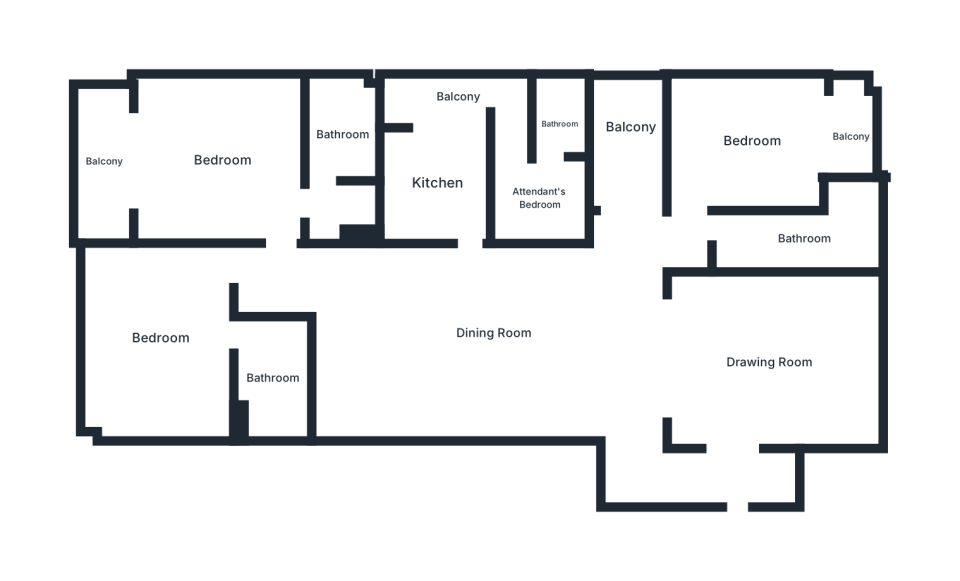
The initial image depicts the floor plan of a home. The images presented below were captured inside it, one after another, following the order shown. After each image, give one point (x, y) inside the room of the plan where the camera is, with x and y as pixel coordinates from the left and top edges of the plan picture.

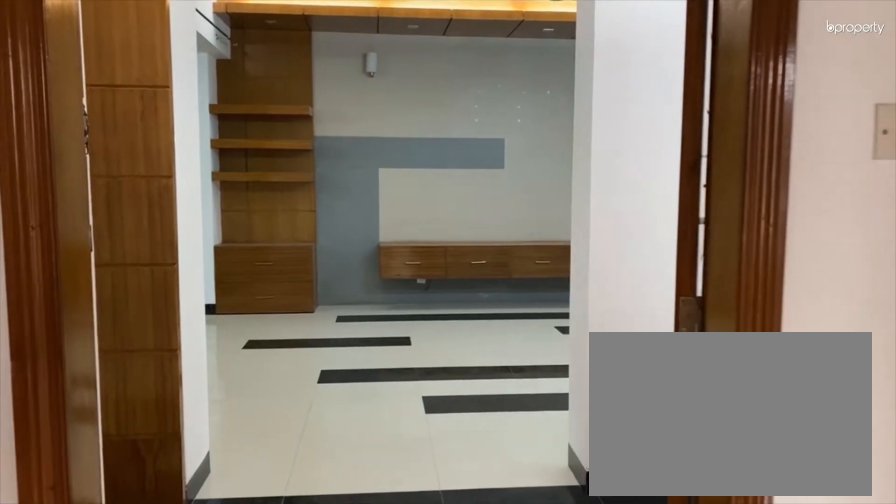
(739, 487)
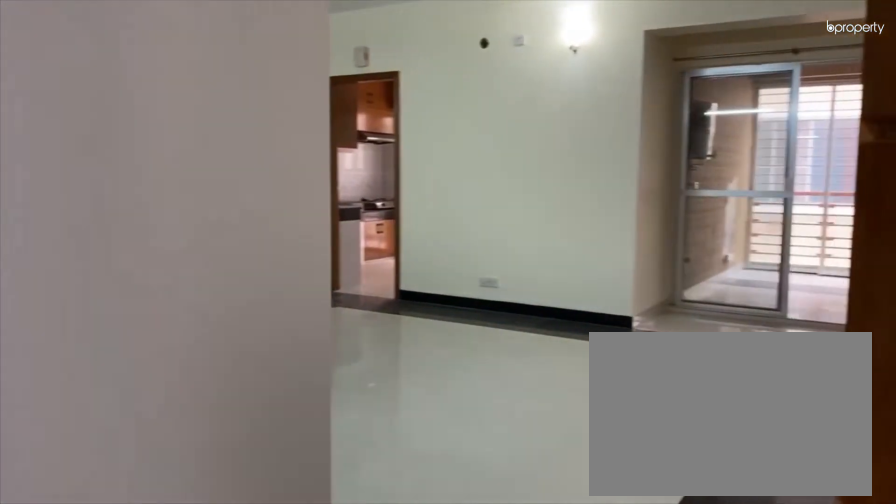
(635, 399)
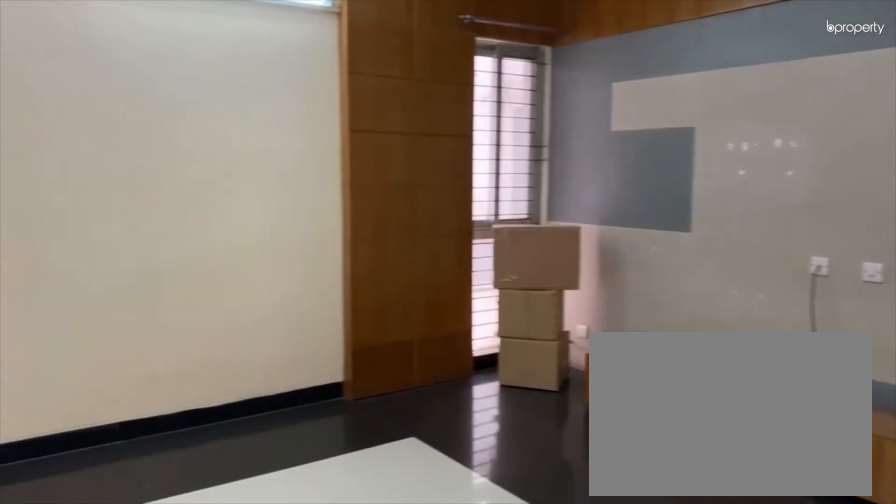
(490, 333)
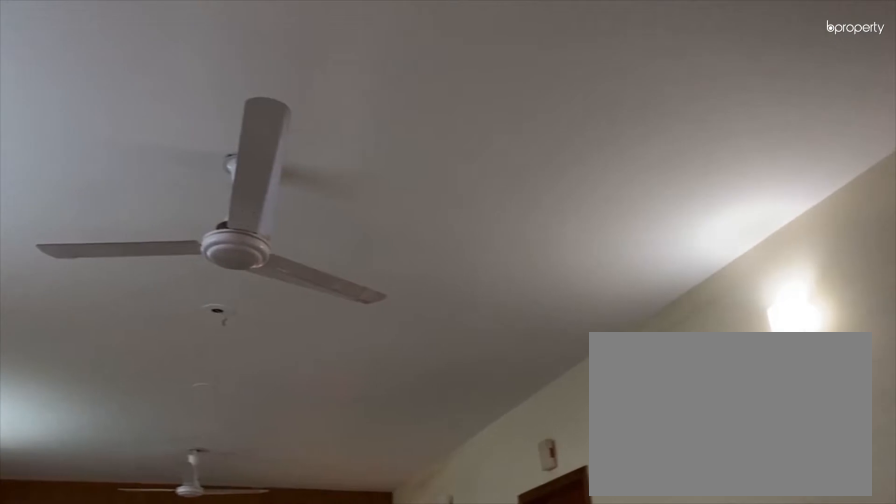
(489, 333)
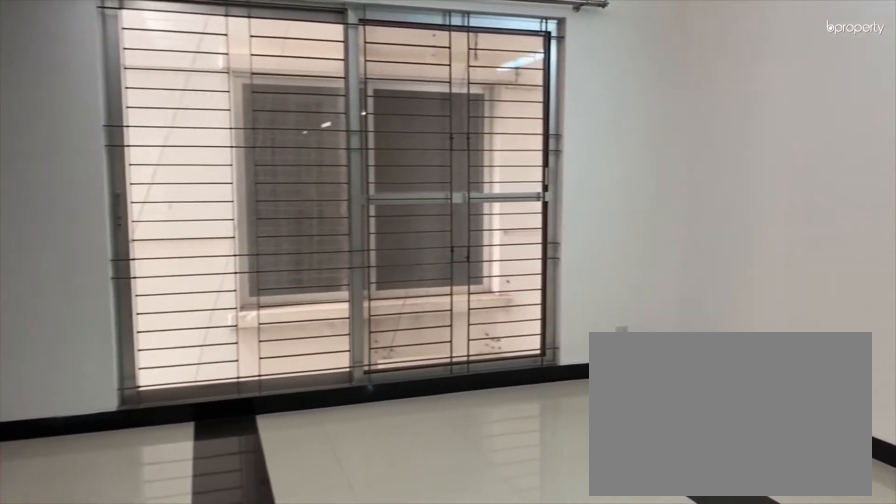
(783, 360)
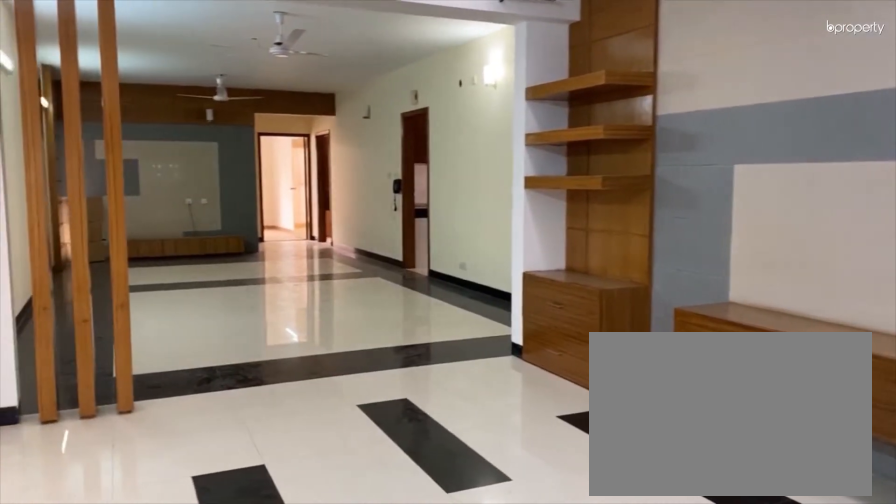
(783, 360)
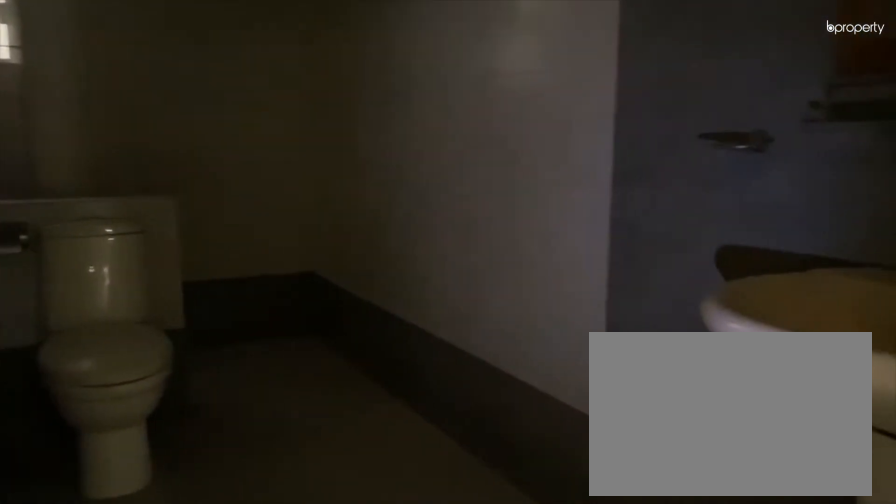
(804, 240)
